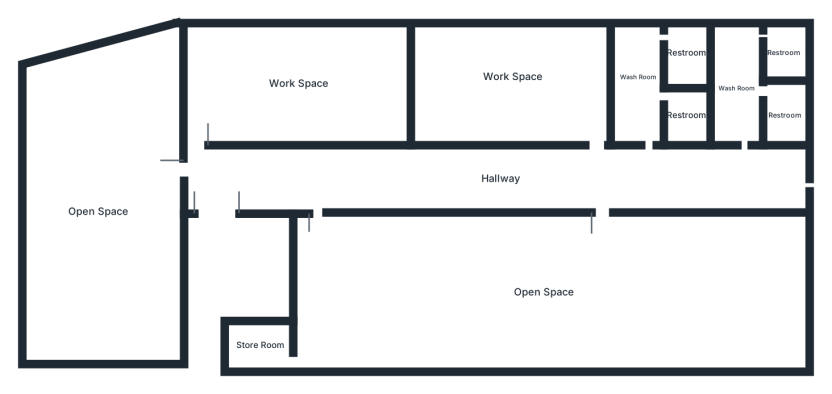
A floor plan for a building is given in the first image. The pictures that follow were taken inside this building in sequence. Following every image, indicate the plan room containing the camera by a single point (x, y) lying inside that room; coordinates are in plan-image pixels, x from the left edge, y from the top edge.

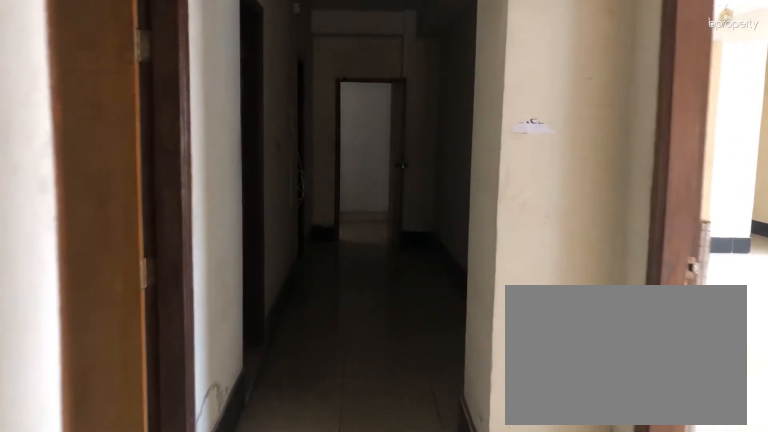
(503, 182)
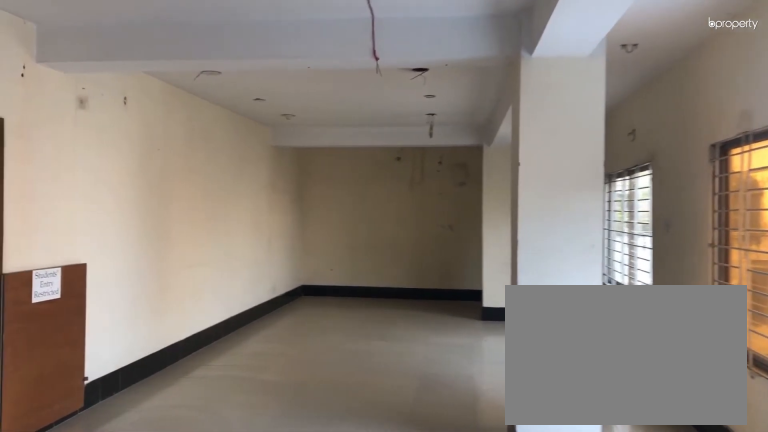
(543, 294)
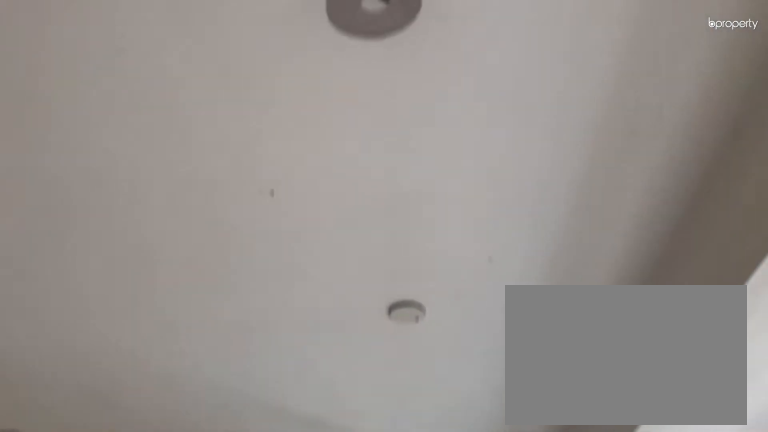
(543, 294)
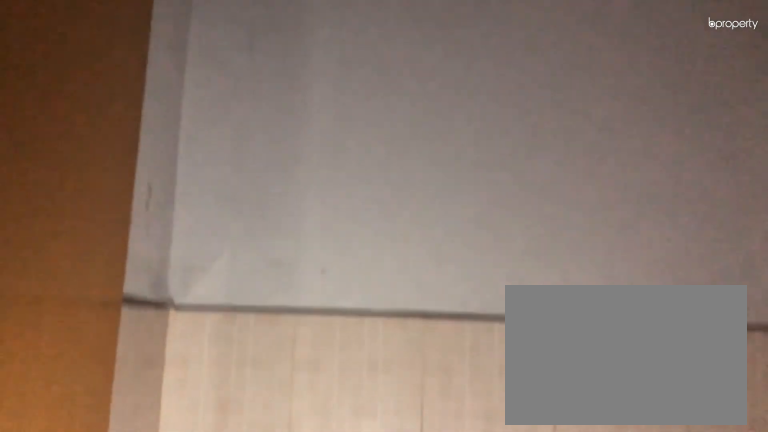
(686, 49)
